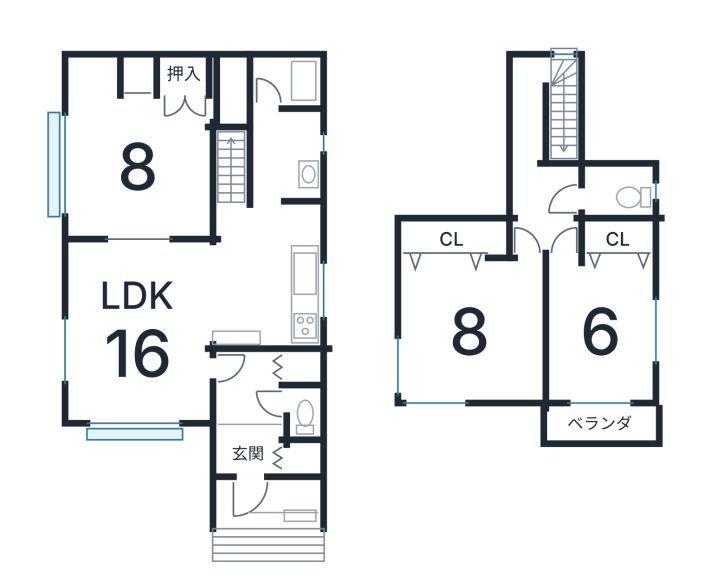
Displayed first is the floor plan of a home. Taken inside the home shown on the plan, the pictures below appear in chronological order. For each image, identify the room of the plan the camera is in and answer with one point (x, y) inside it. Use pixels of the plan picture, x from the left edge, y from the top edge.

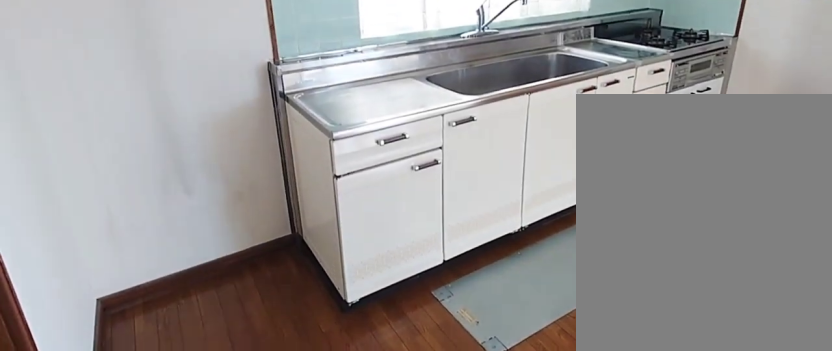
(262, 276)
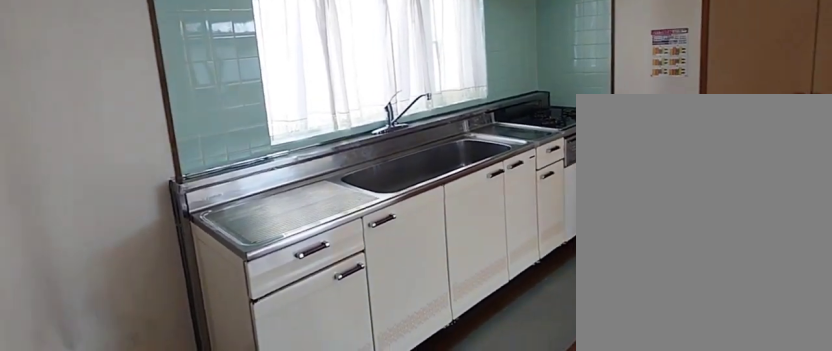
(262, 276)
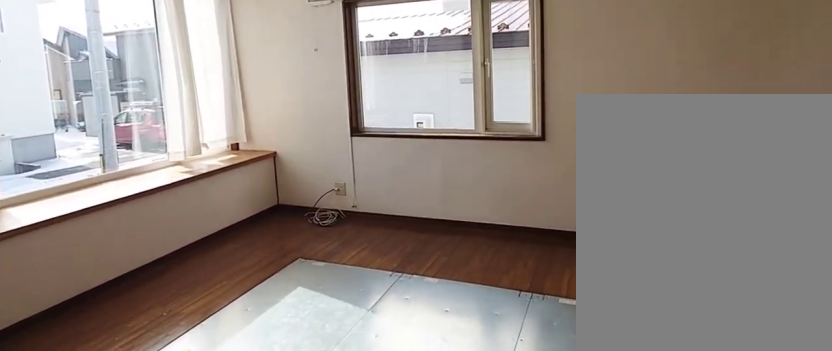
(143, 352)
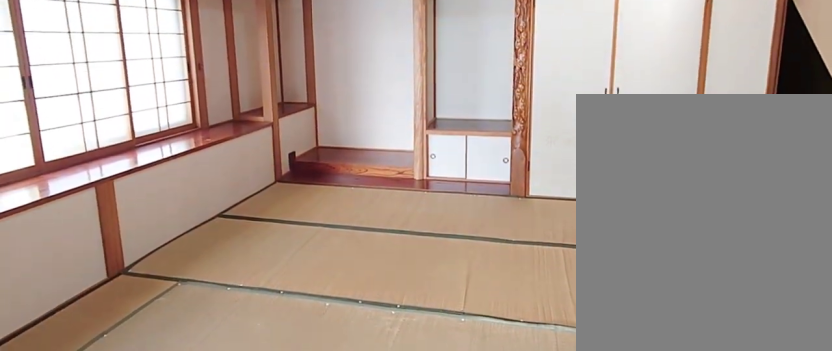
(132, 165)
